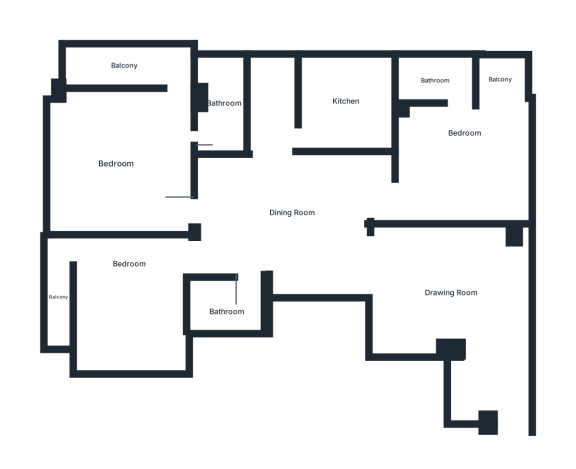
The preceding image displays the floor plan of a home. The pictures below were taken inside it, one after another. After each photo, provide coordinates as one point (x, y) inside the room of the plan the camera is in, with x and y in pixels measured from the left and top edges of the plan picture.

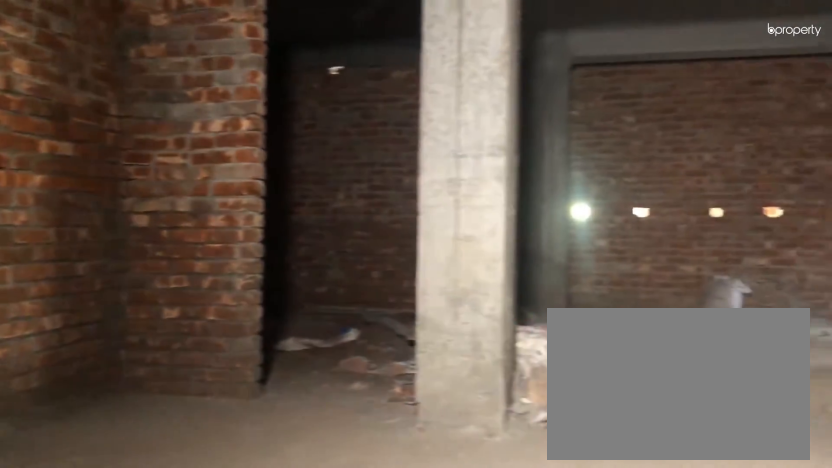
(292, 209)
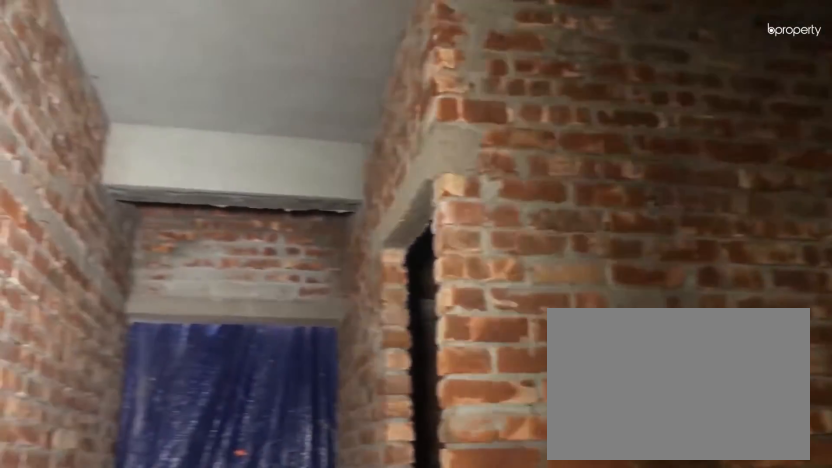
(292, 209)
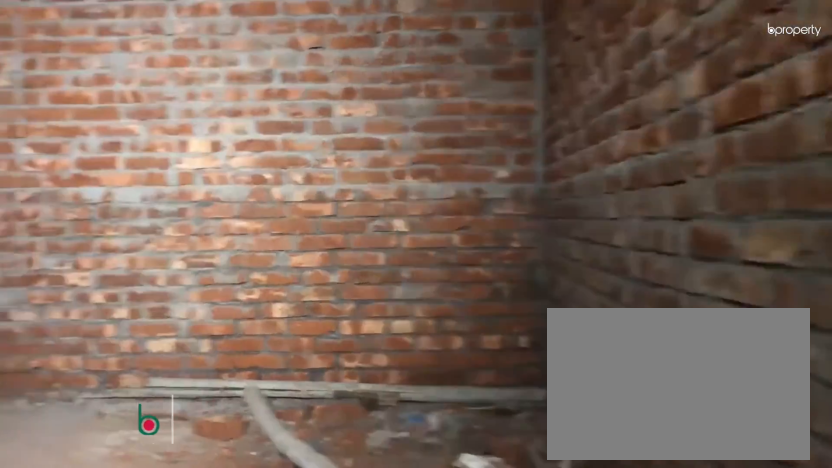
(459, 156)
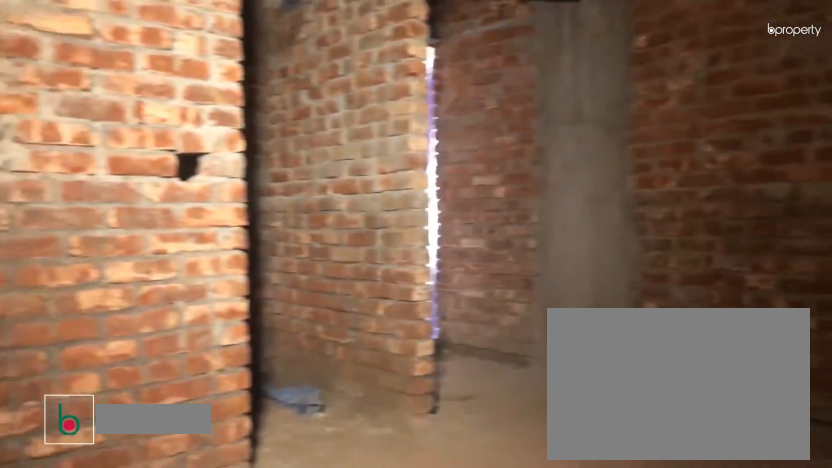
(459, 156)
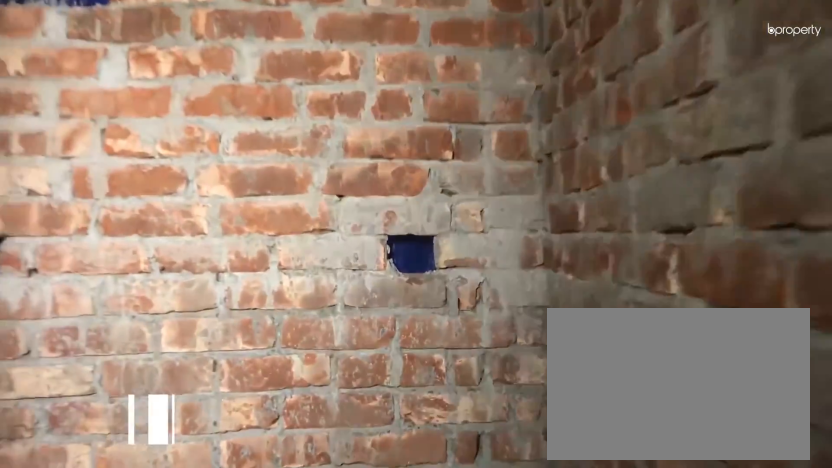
(436, 83)
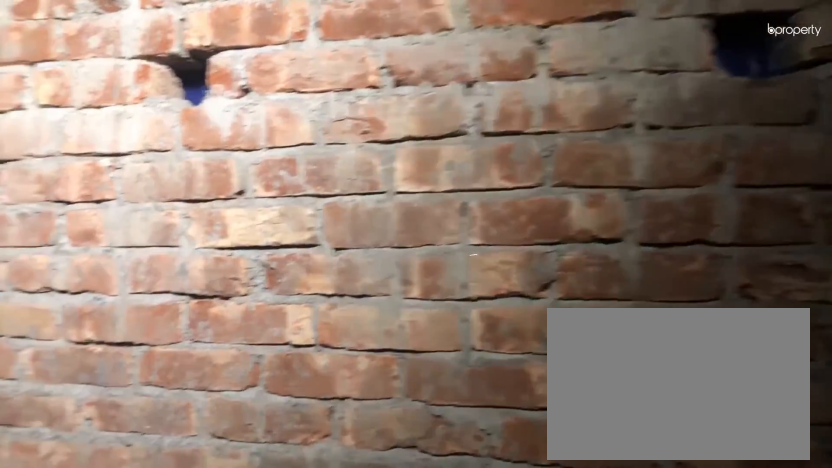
(436, 83)
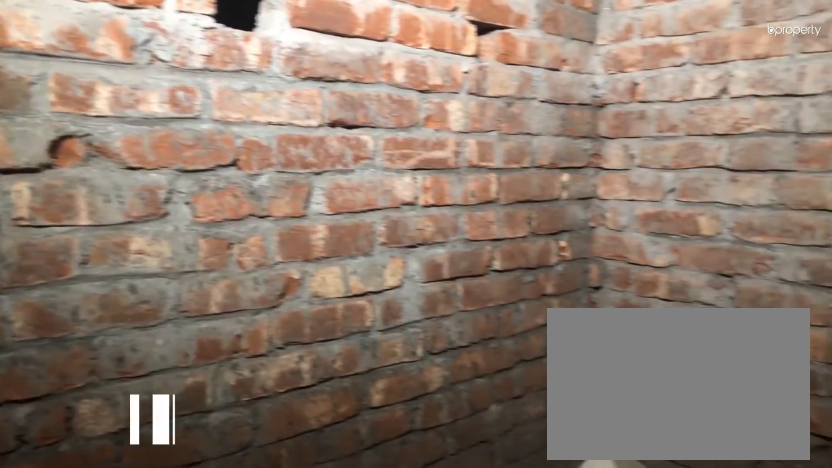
(226, 311)
